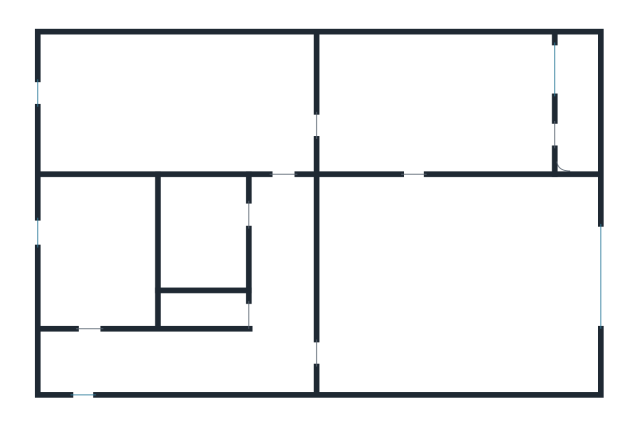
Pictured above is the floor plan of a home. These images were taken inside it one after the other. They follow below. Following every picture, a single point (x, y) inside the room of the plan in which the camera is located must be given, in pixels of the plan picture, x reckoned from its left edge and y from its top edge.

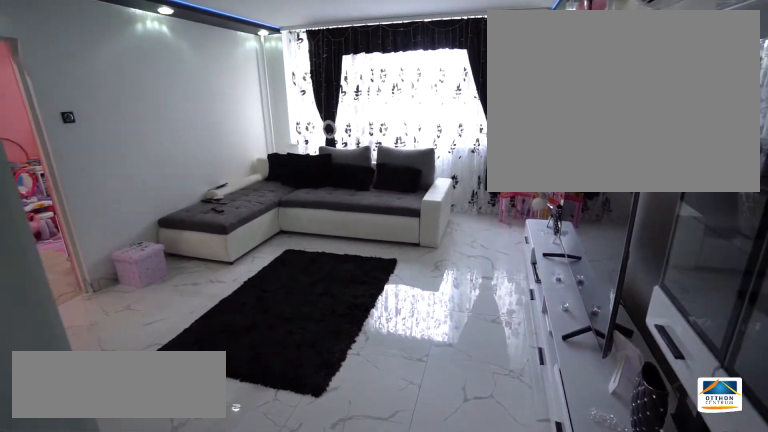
(454, 285)
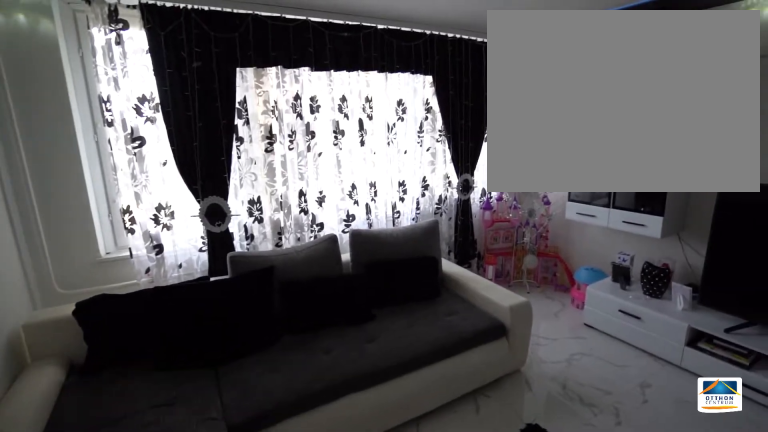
(454, 285)
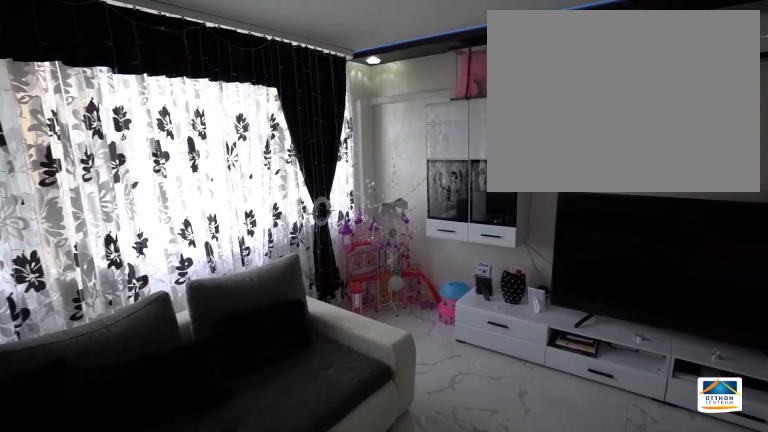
(454, 285)
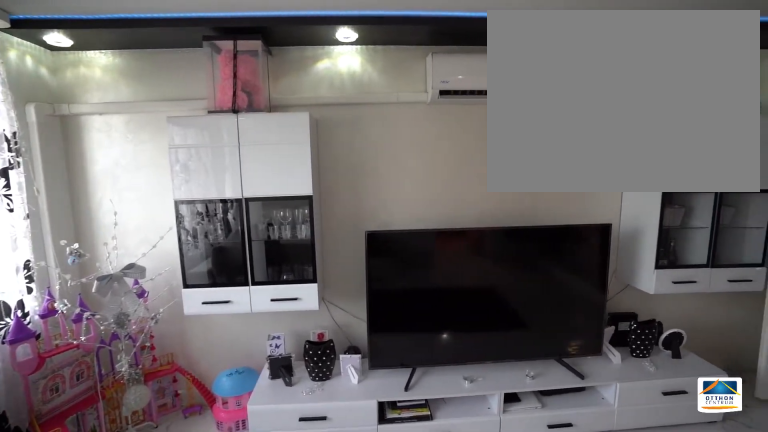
(454, 285)
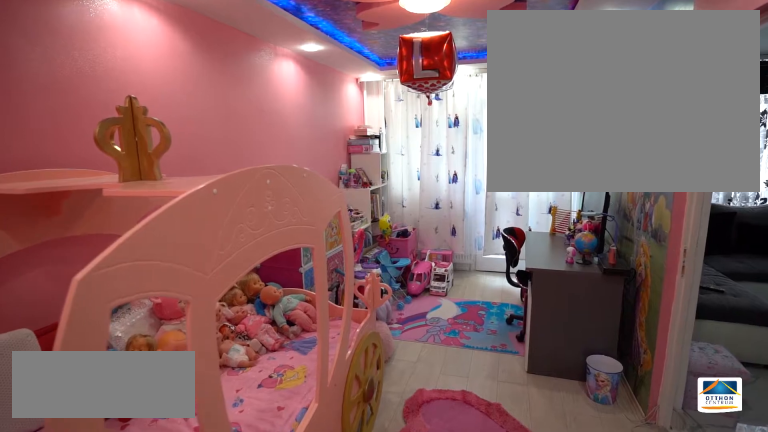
(431, 95)
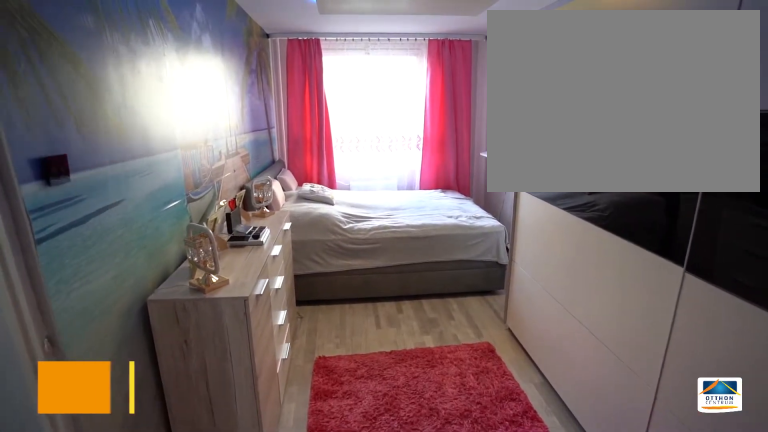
(174, 110)
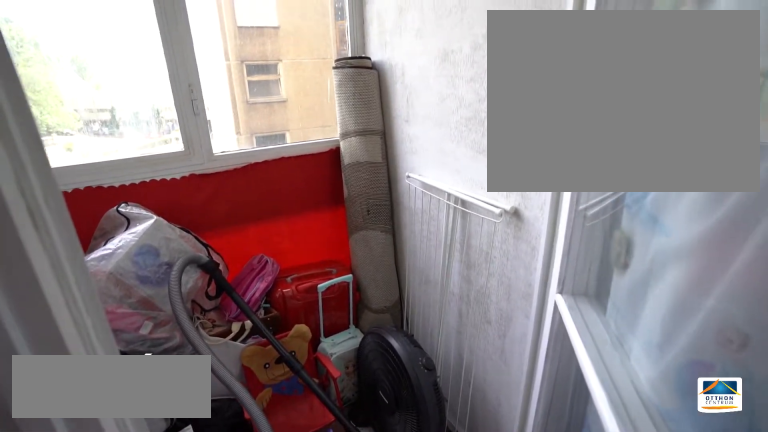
(576, 107)
